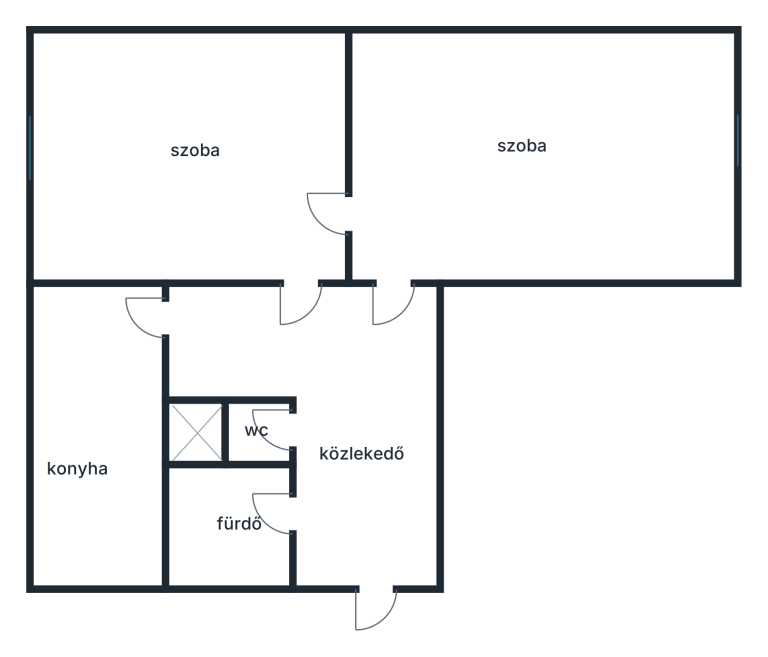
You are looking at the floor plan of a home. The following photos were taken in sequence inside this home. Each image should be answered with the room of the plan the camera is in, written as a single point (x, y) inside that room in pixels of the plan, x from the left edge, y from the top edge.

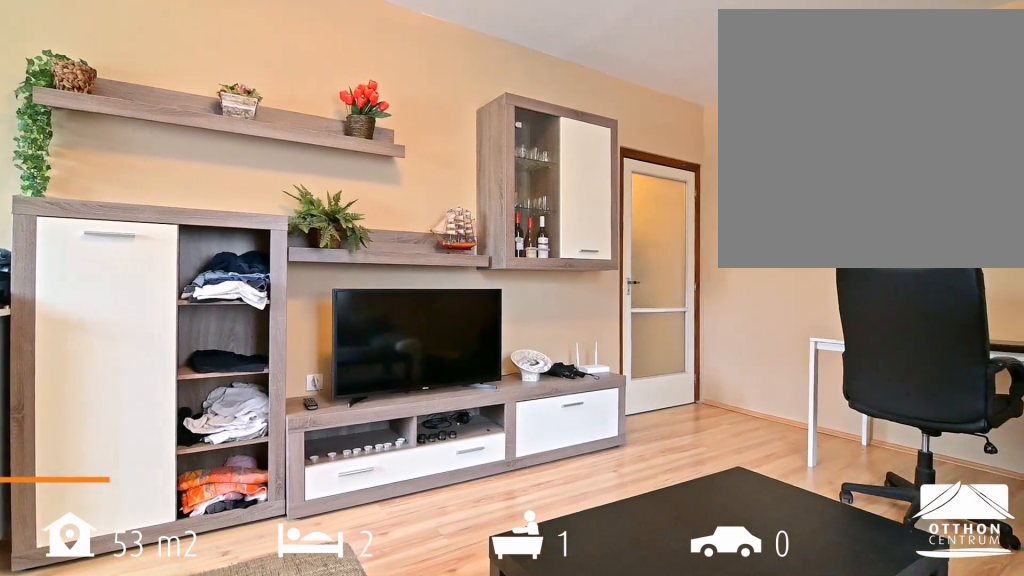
(539, 156)
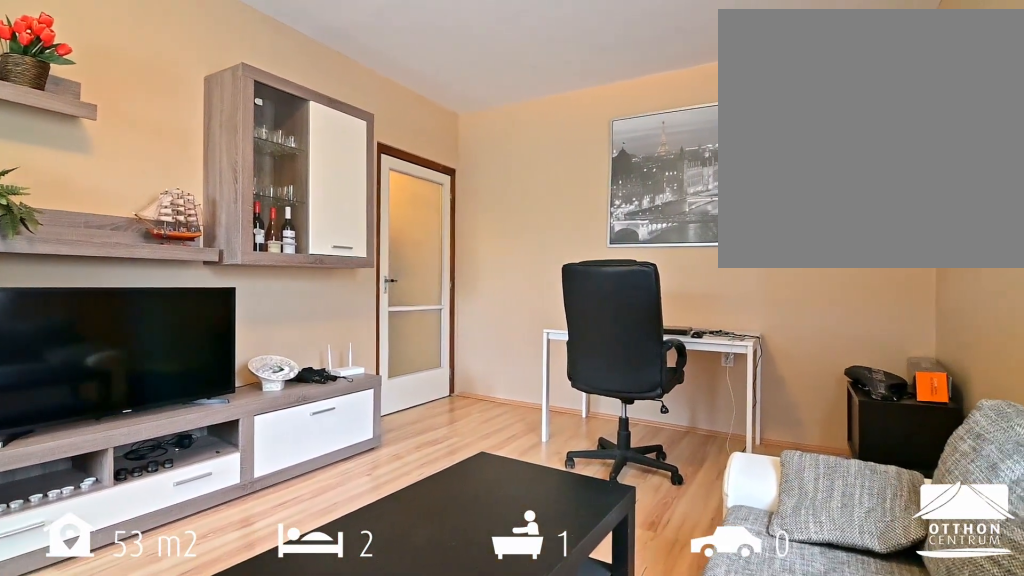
(539, 156)
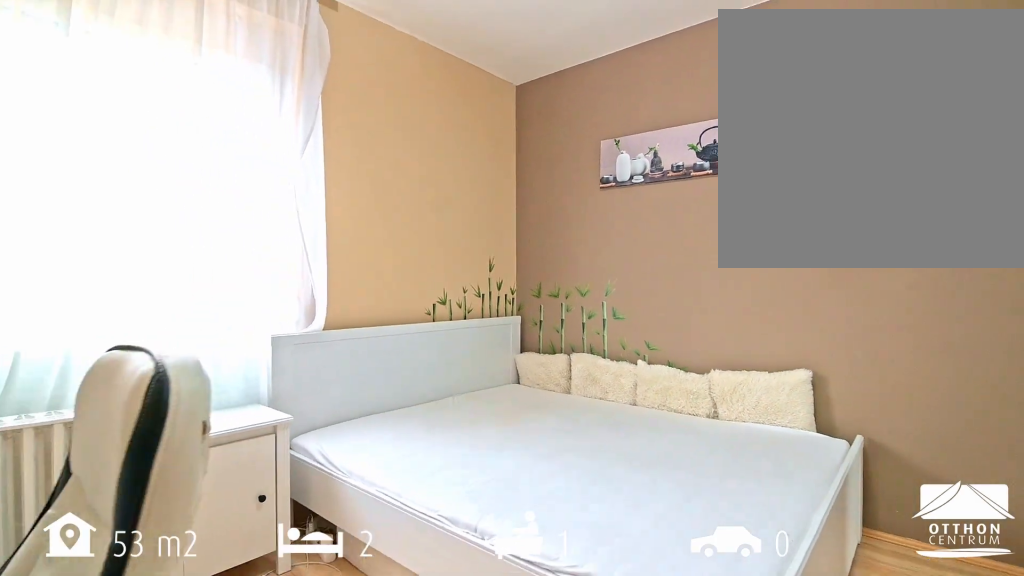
(186, 157)
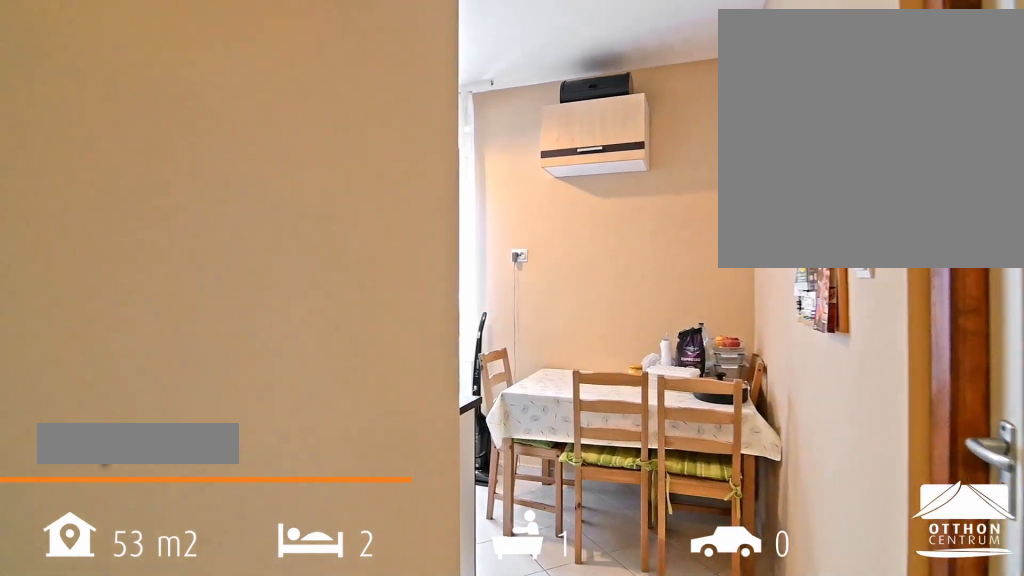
(97, 431)
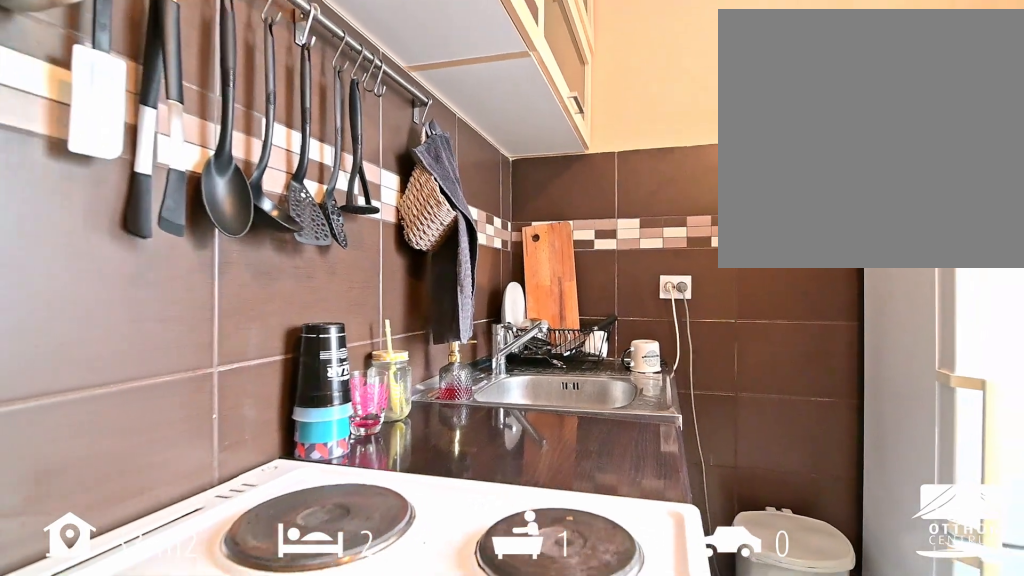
(97, 431)
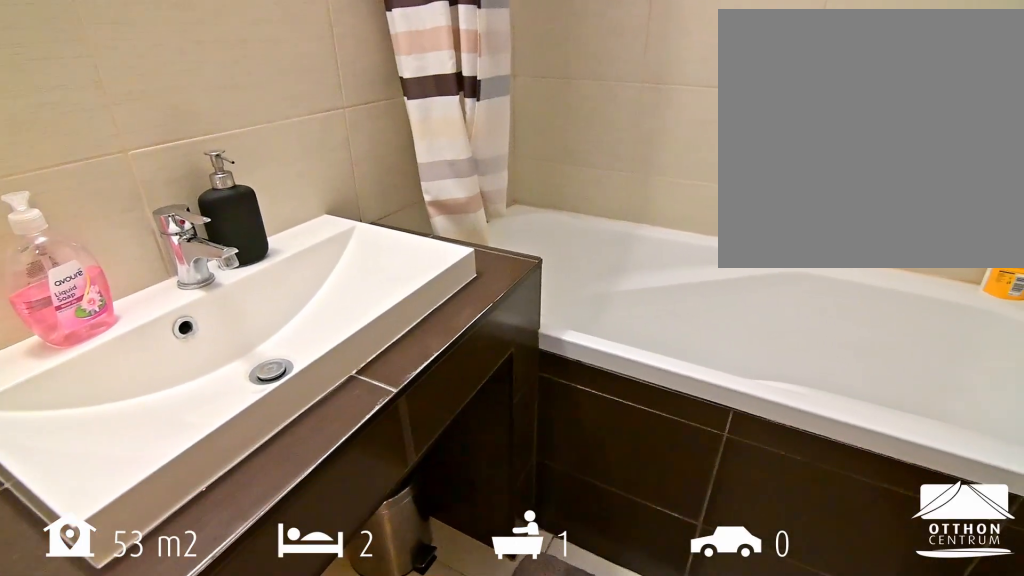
(230, 521)
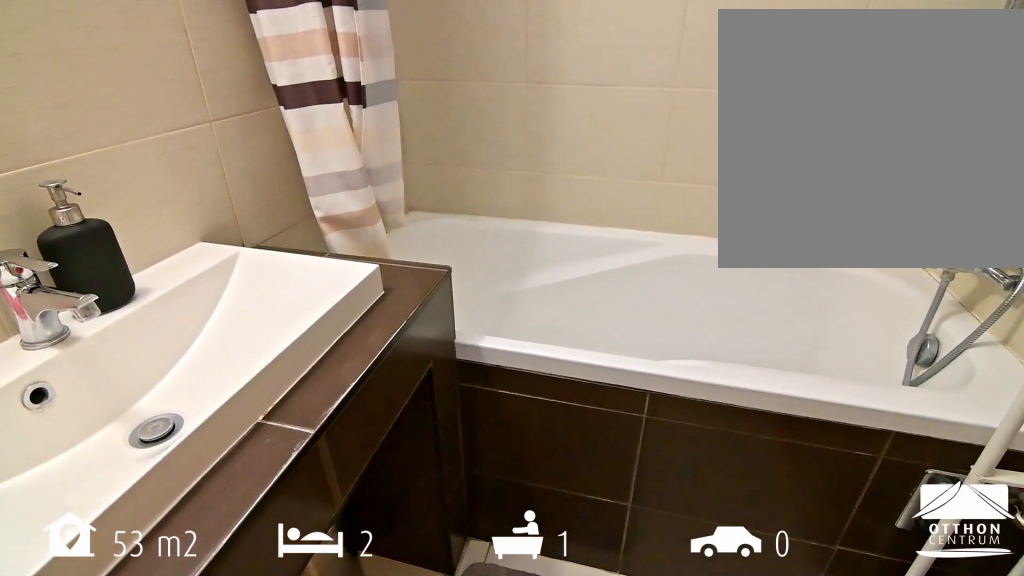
(230, 521)
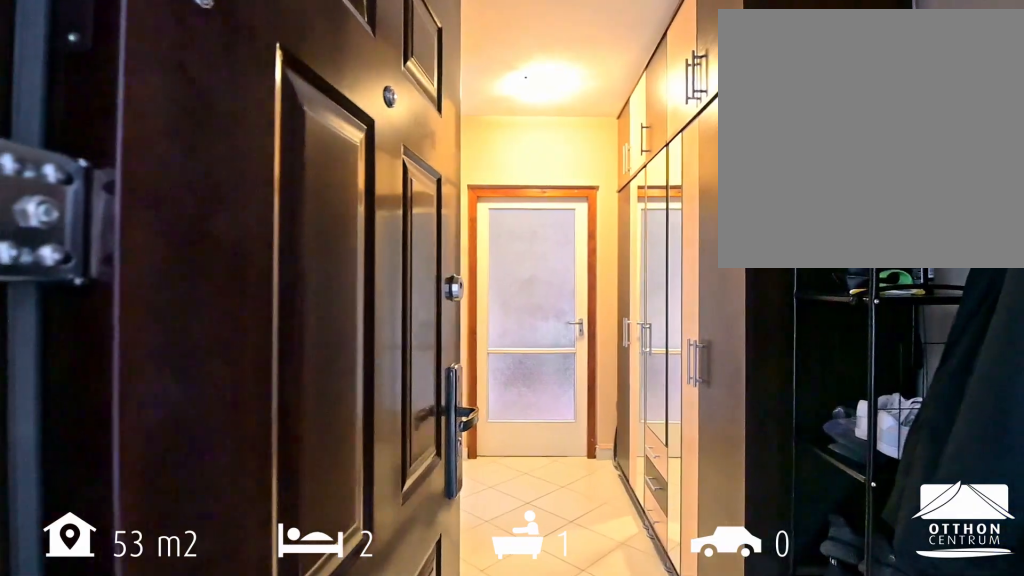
(358, 359)
